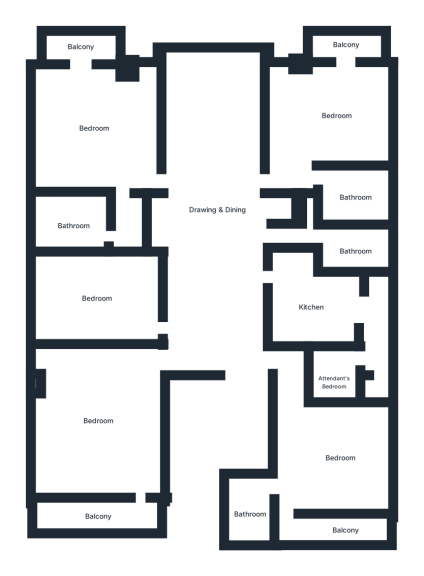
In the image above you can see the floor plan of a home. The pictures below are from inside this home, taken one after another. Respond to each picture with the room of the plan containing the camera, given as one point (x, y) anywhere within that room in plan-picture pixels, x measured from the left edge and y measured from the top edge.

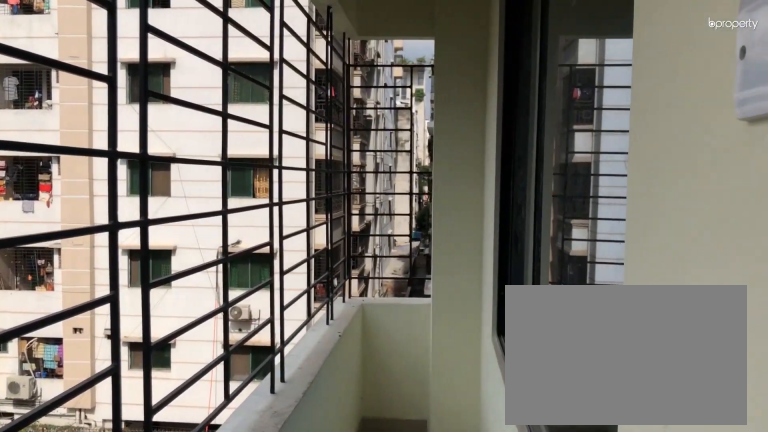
(95, 512)
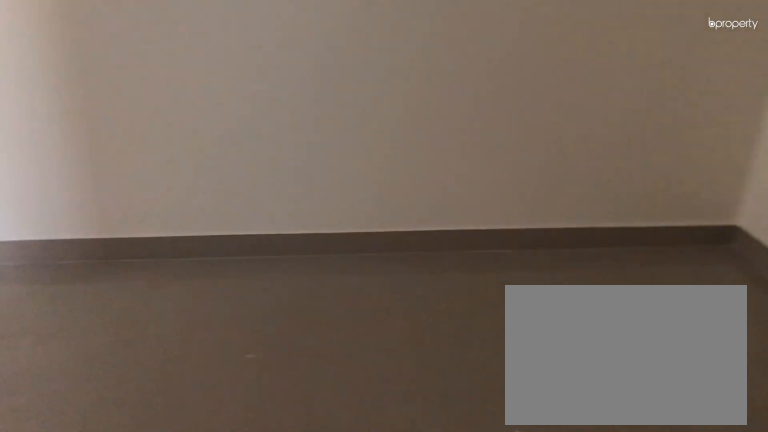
(95, 298)
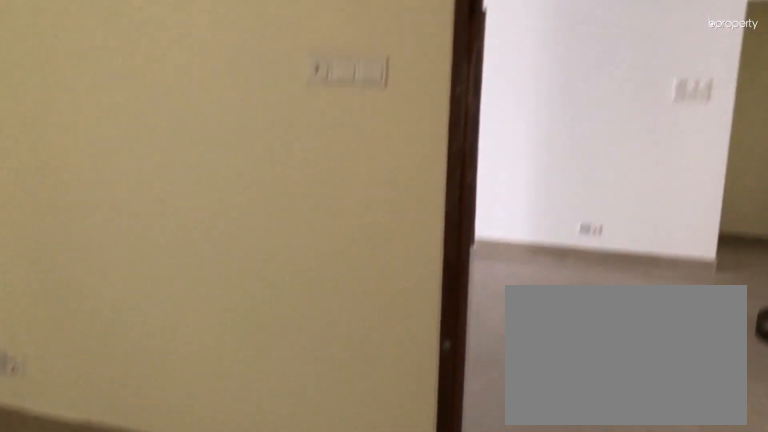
(95, 298)
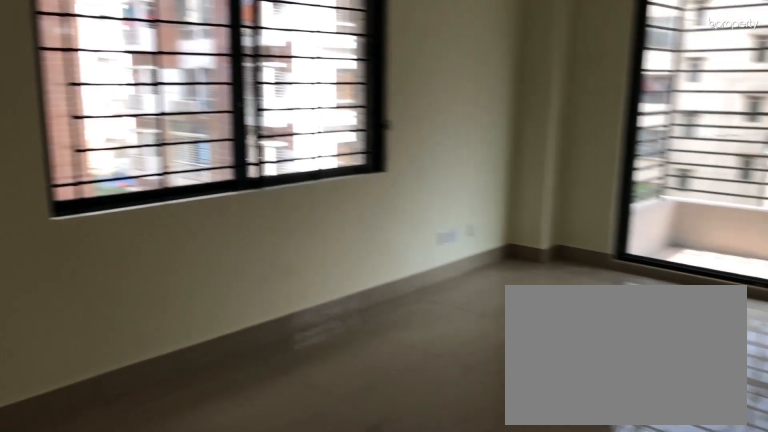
(92, 124)
